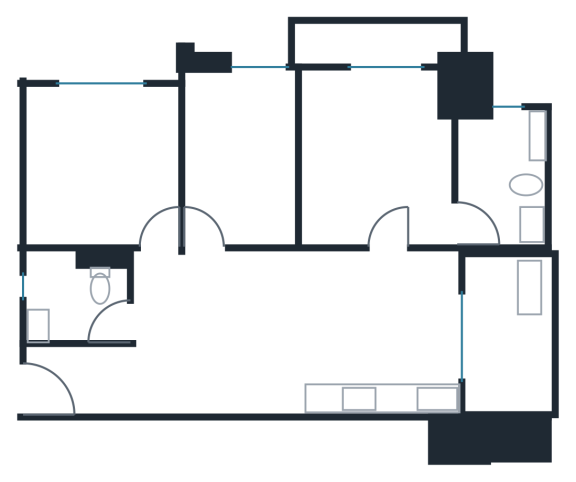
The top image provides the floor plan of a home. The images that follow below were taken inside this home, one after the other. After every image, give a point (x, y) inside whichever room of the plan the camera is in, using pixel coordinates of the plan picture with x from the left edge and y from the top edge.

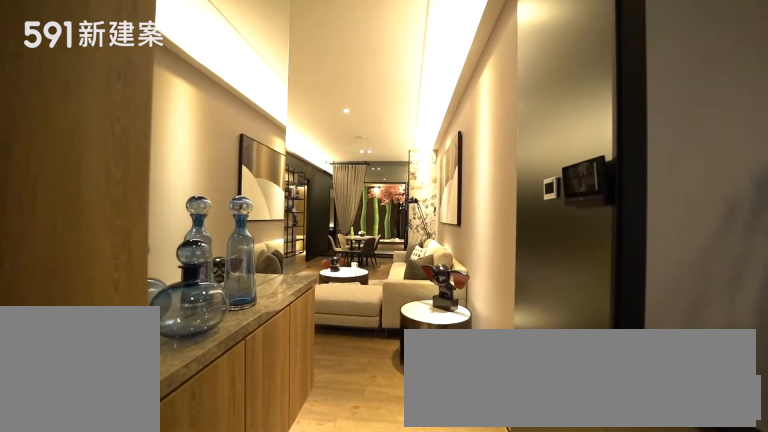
(83, 377)
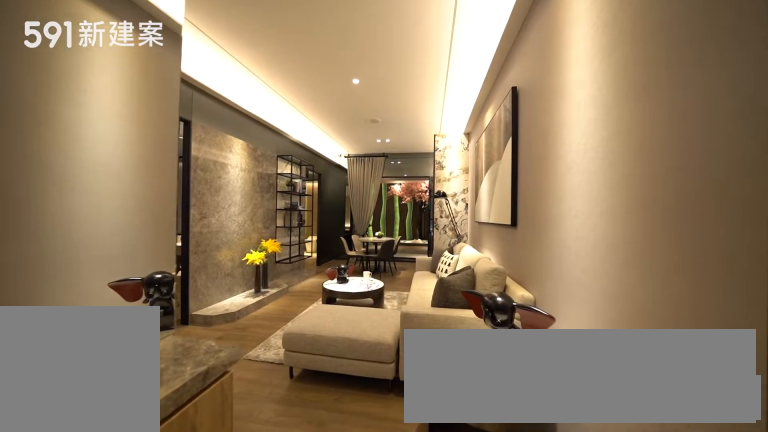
(83, 377)
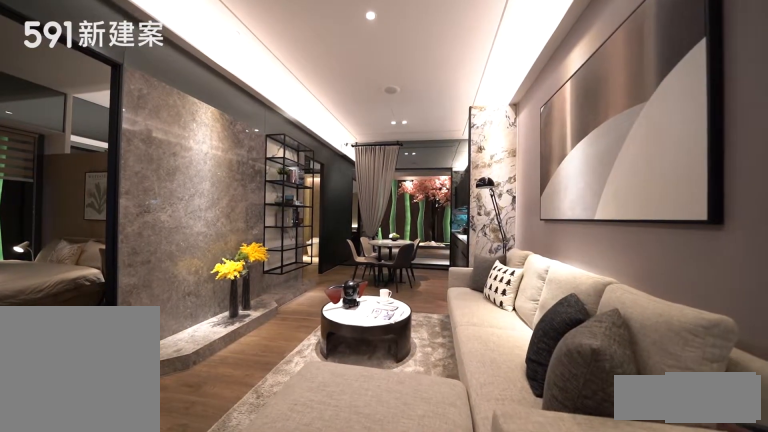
(219, 335)
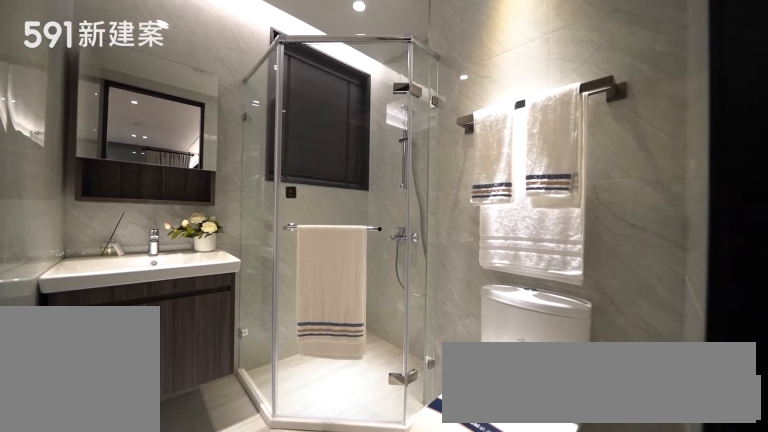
(75, 297)
